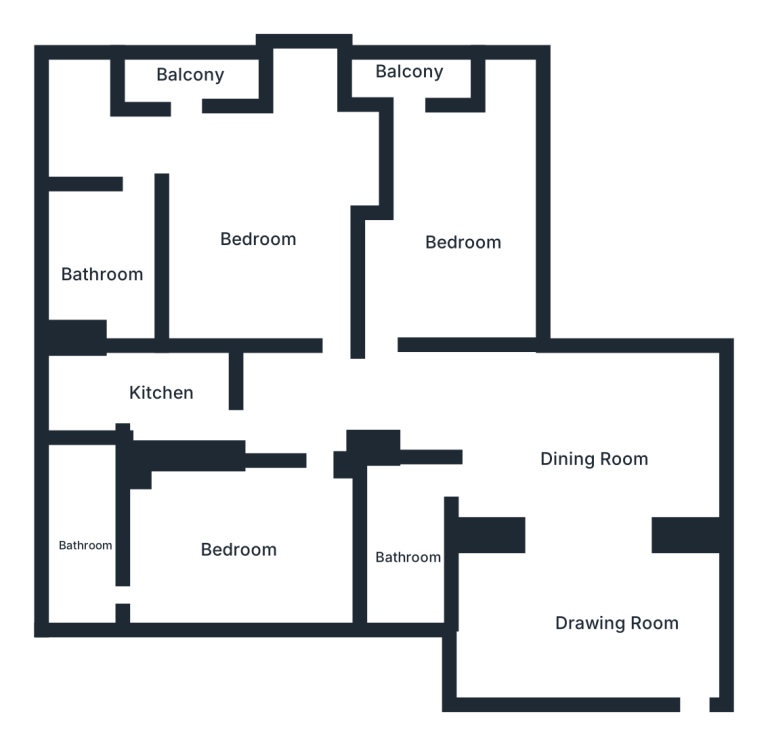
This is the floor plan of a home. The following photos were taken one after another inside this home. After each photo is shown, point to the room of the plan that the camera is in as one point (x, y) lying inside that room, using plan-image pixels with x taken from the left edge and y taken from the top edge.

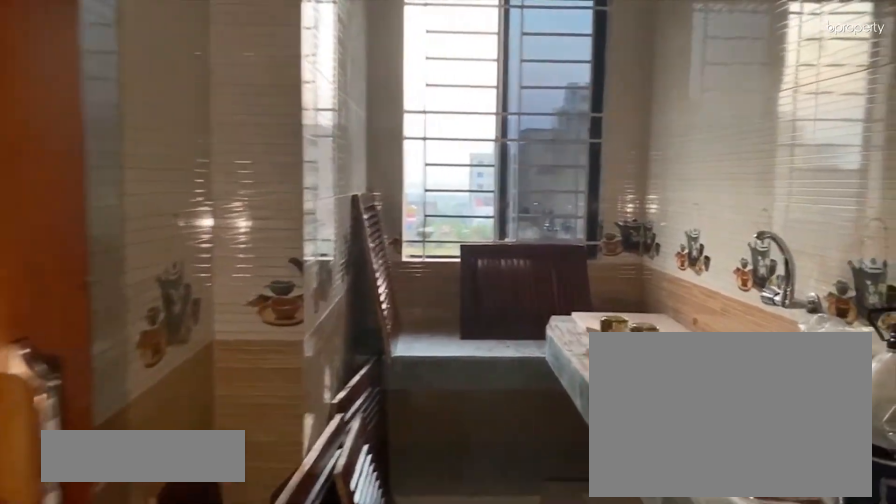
(159, 391)
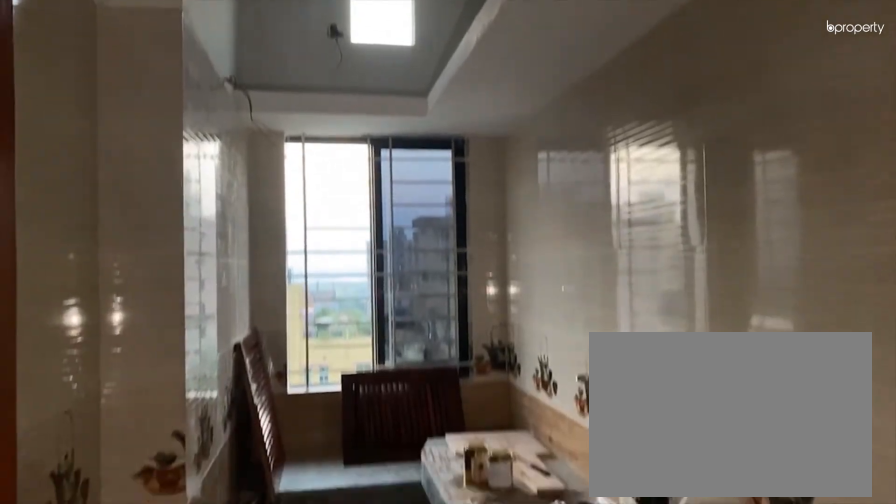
(159, 391)
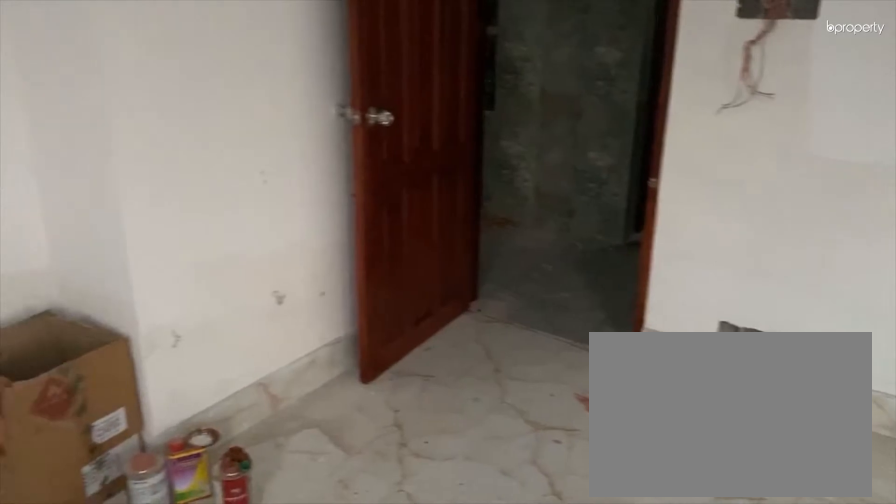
(264, 236)
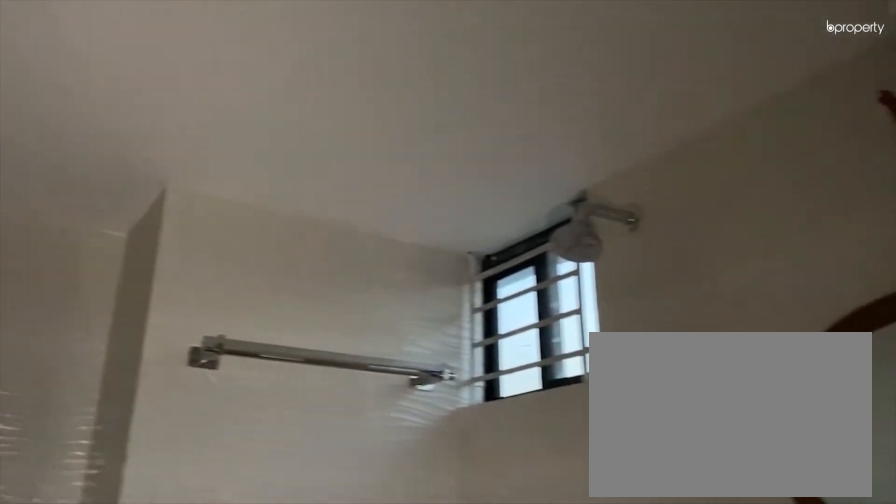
(103, 274)
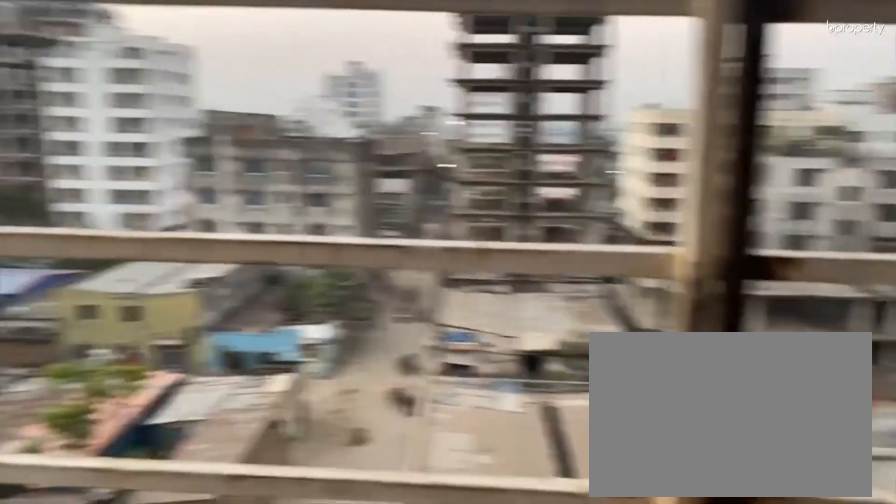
(191, 80)
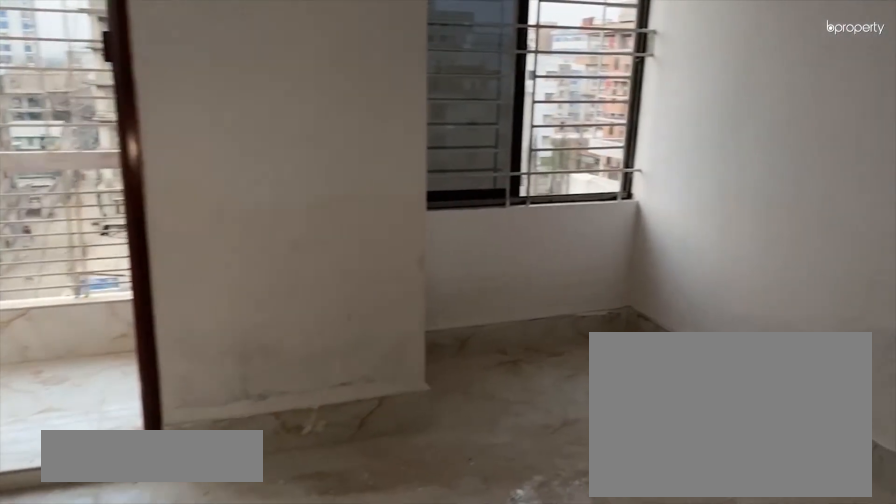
(469, 248)
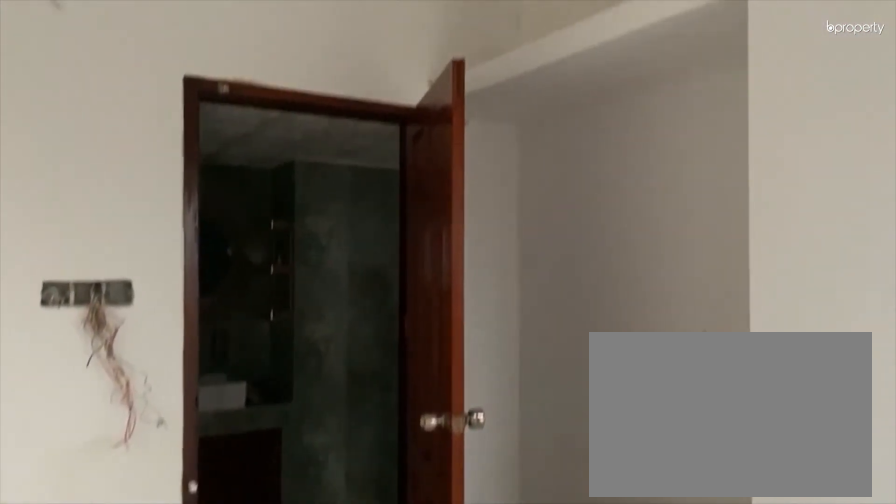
(469, 248)
